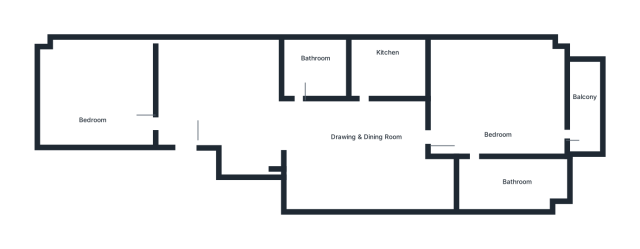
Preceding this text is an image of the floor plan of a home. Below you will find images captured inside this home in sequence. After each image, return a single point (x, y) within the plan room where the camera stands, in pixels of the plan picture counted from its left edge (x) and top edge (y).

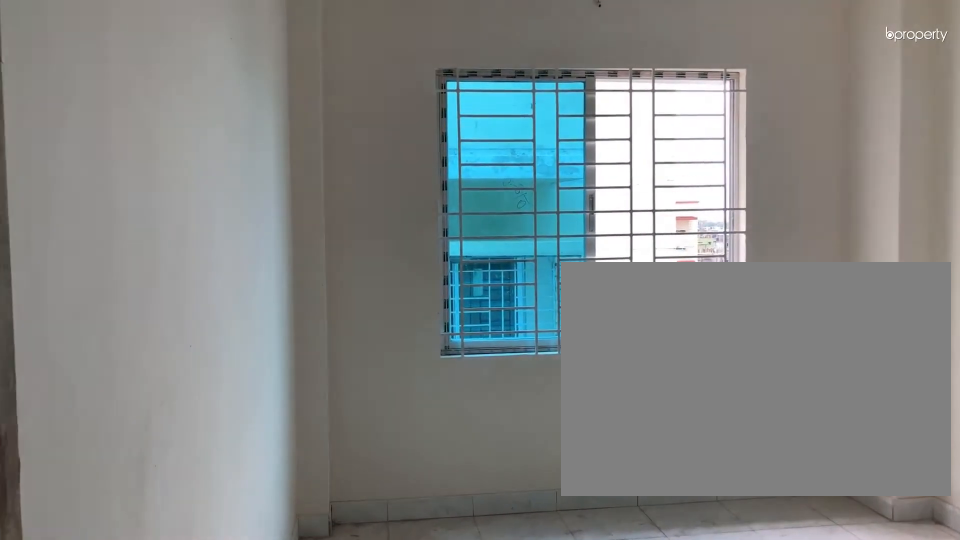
(93, 97)
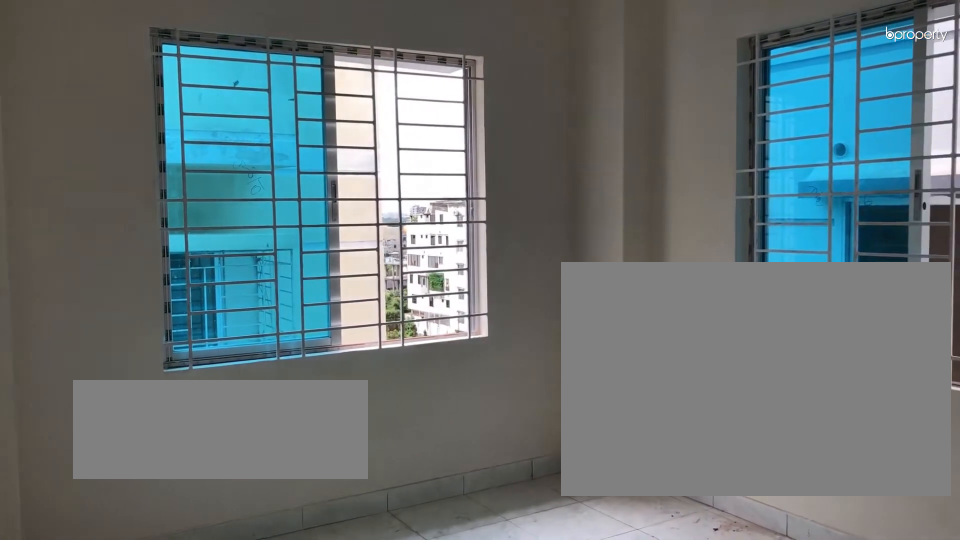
(93, 97)
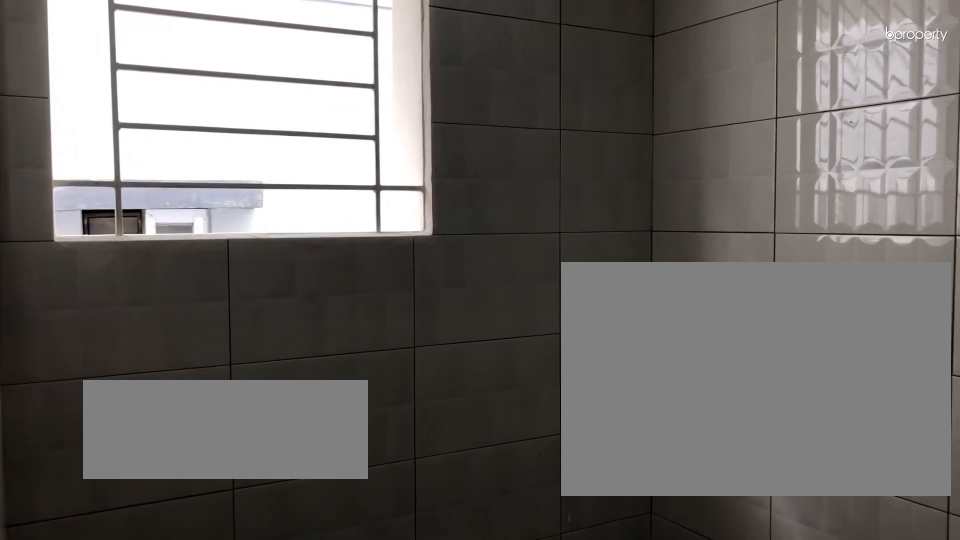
(322, 69)
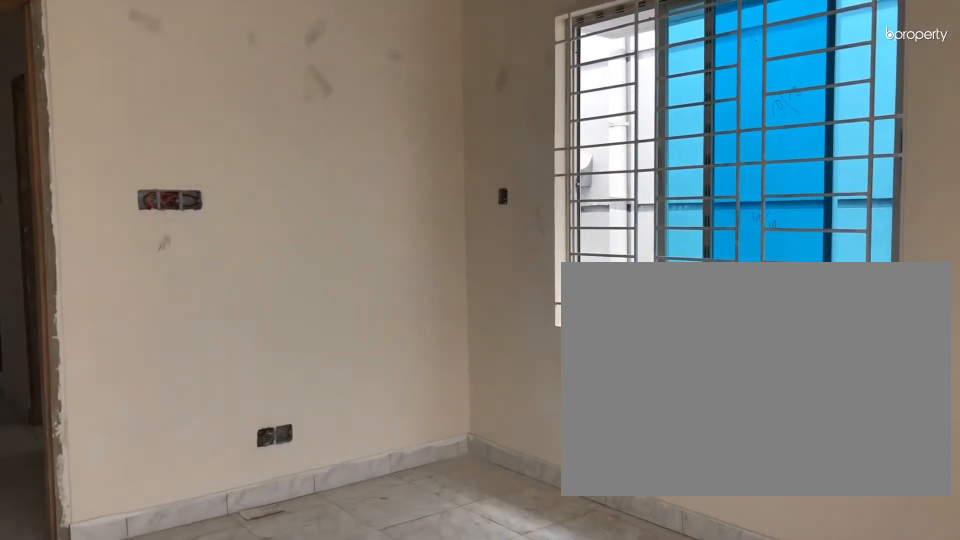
(502, 113)
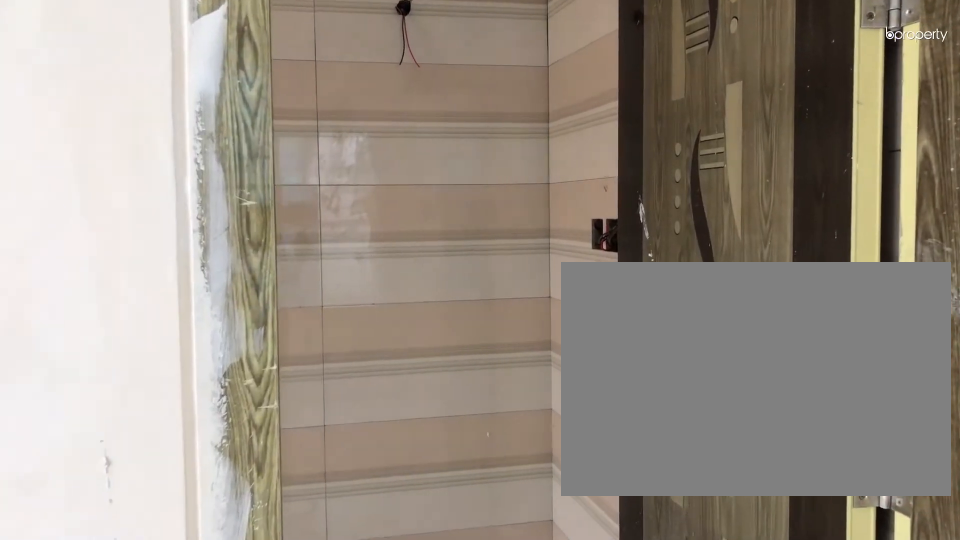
(474, 150)
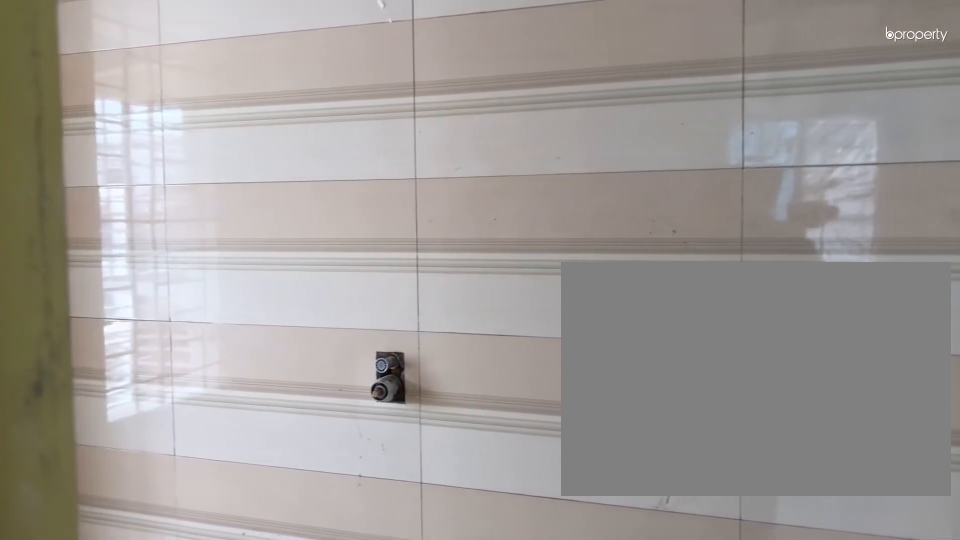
(515, 183)
